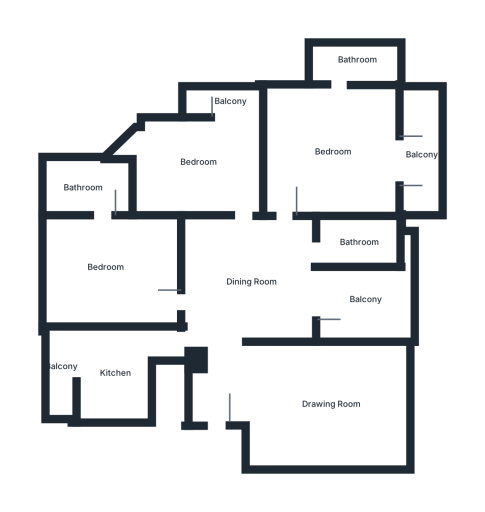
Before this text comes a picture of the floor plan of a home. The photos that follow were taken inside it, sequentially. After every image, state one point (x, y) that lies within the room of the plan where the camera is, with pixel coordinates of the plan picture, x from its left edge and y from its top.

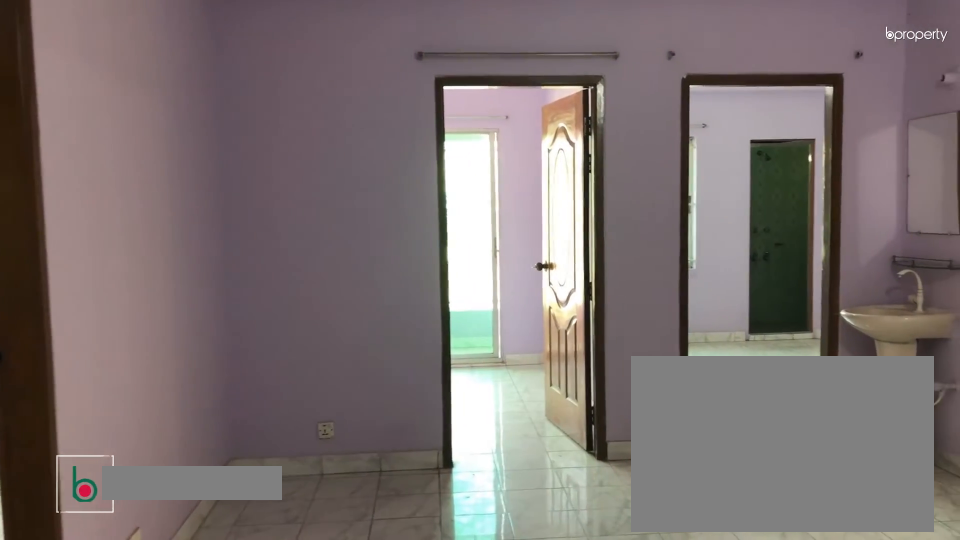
(253, 283)
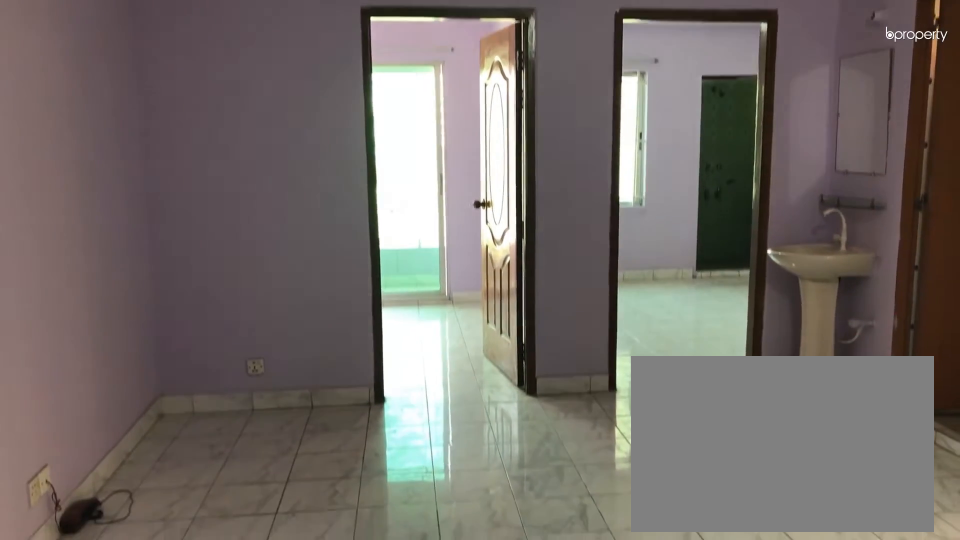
(252, 283)
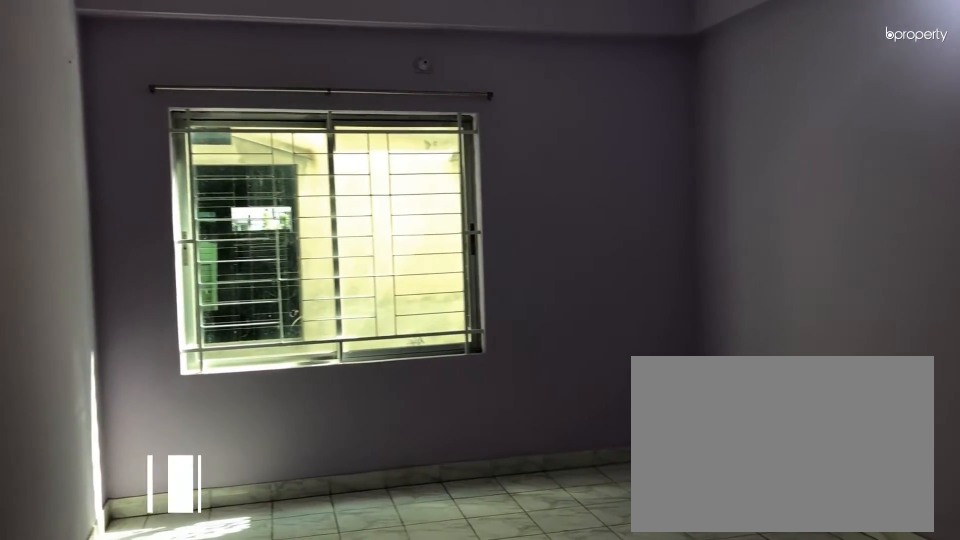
(330, 407)
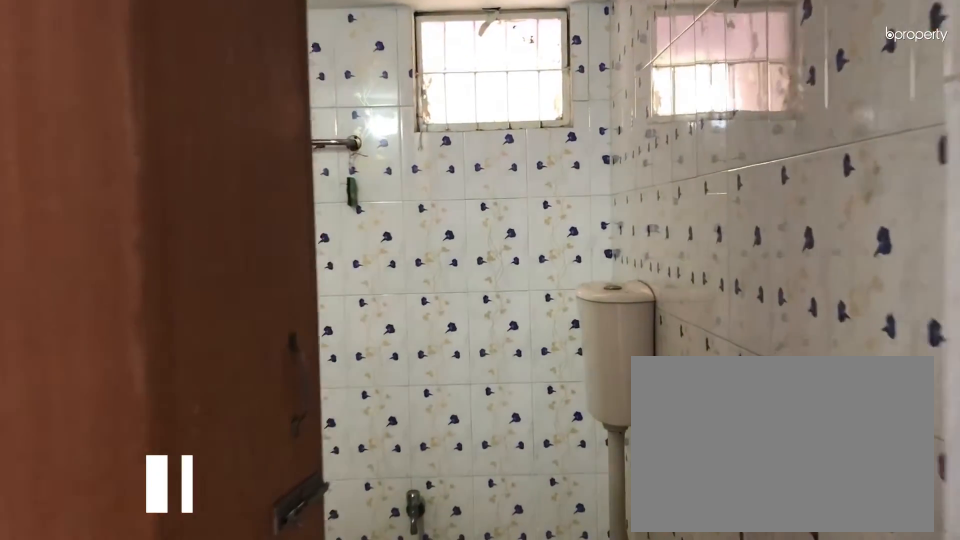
(356, 243)
